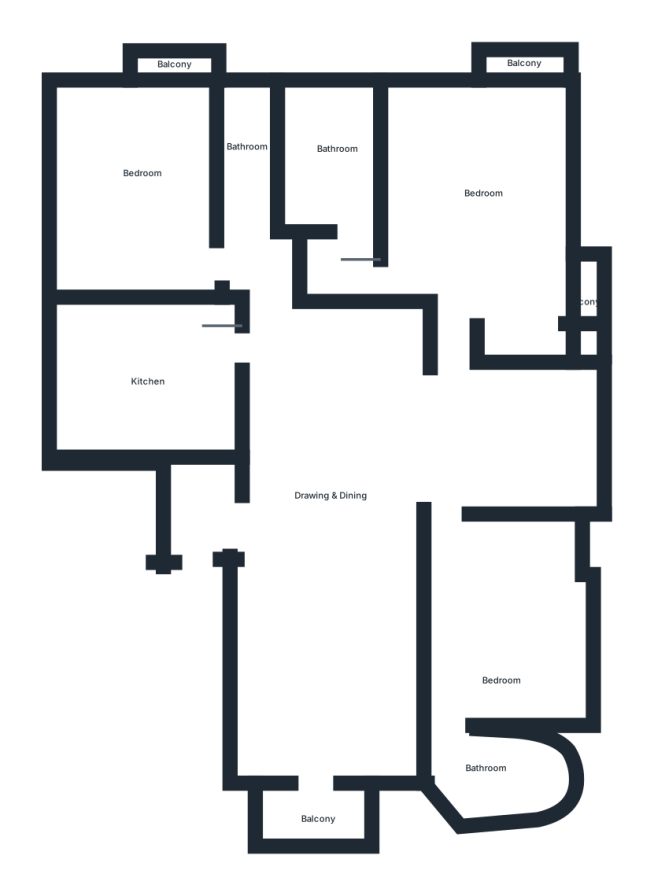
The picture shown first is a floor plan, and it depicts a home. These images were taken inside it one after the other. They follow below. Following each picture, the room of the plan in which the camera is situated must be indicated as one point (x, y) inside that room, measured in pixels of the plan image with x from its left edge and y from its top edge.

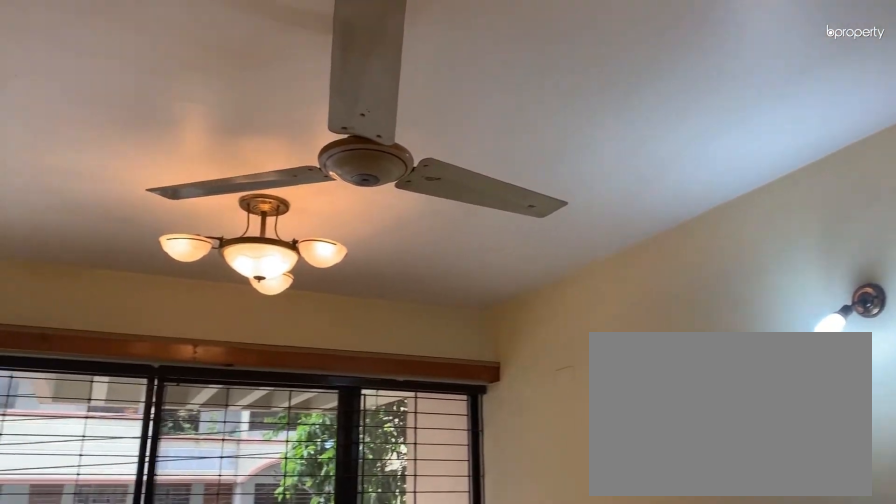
(332, 482)
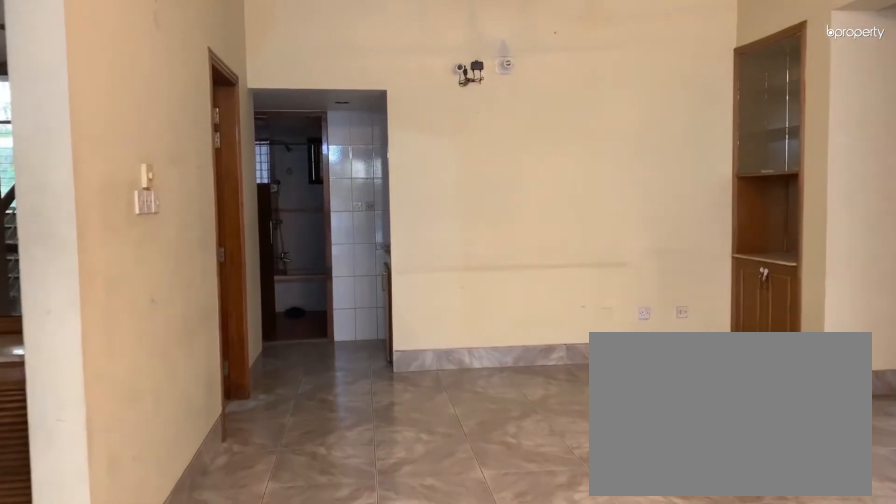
(332, 481)
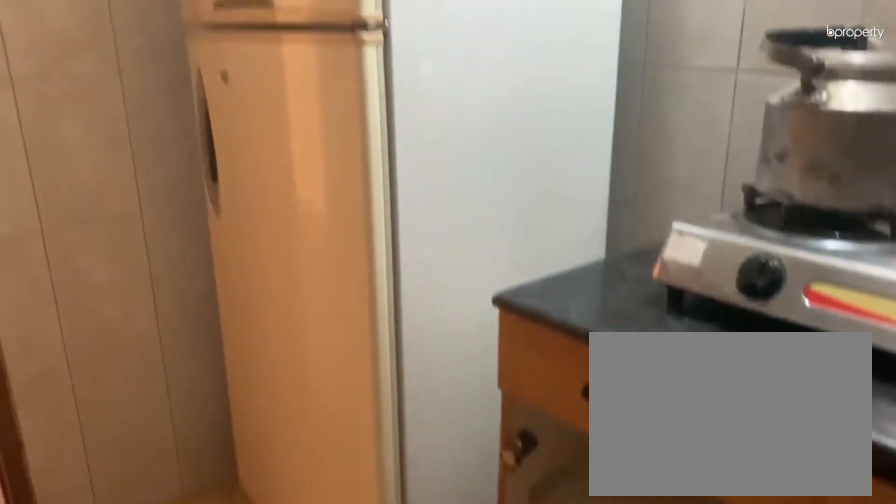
(144, 377)
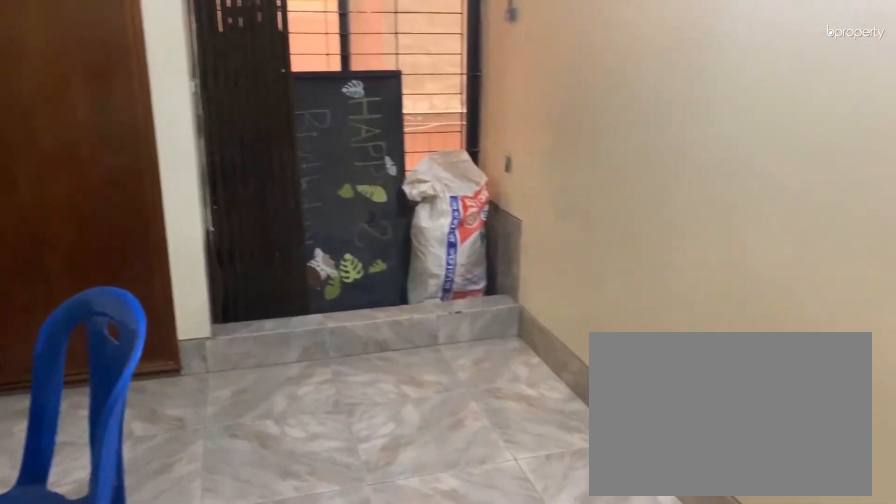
(144, 177)
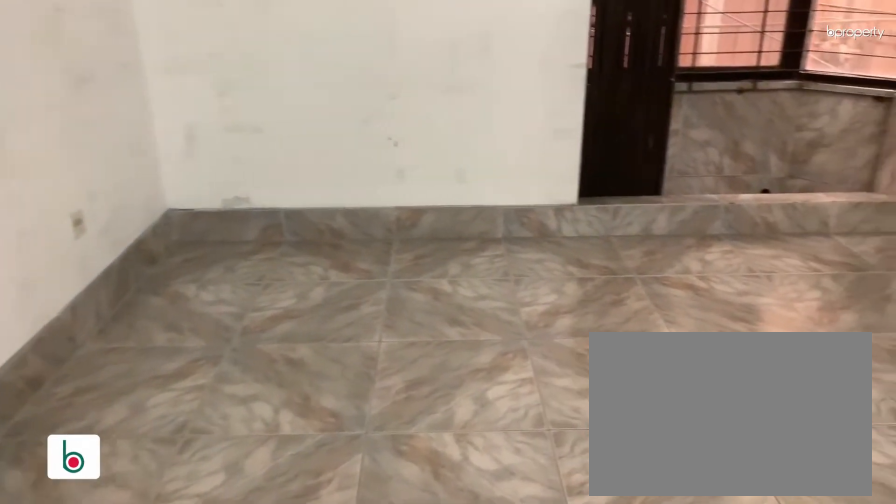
(484, 195)
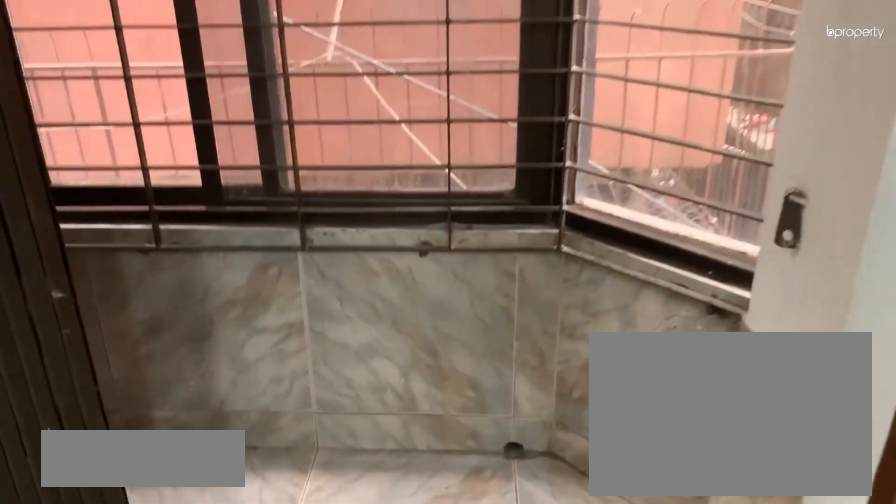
(524, 66)
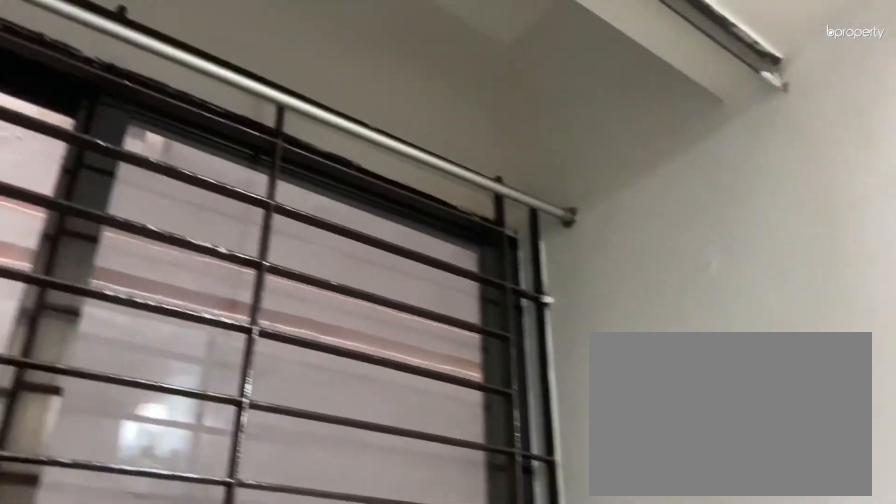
(593, 302)
